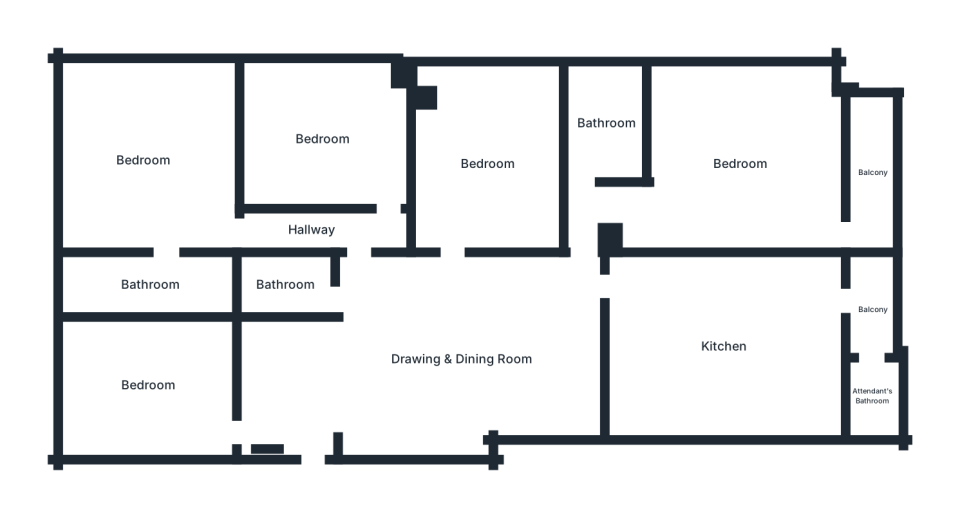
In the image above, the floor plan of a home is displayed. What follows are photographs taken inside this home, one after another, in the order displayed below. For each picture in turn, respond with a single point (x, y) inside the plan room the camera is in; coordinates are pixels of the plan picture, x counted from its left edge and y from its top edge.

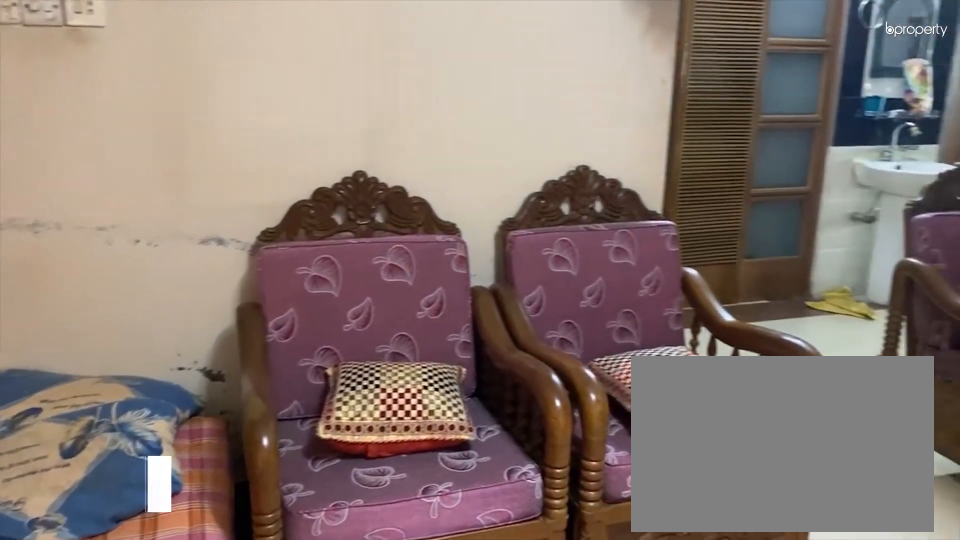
(456, 374)
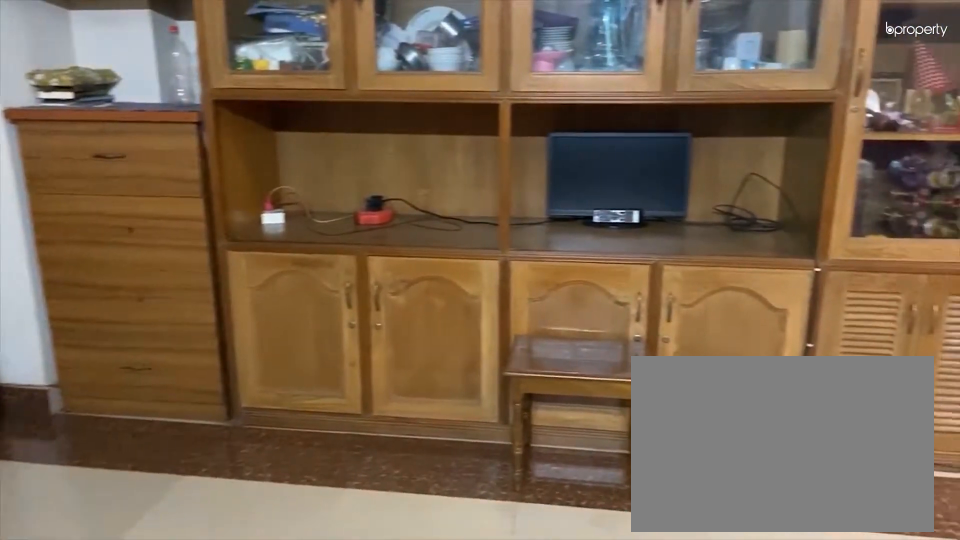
(456, 374)
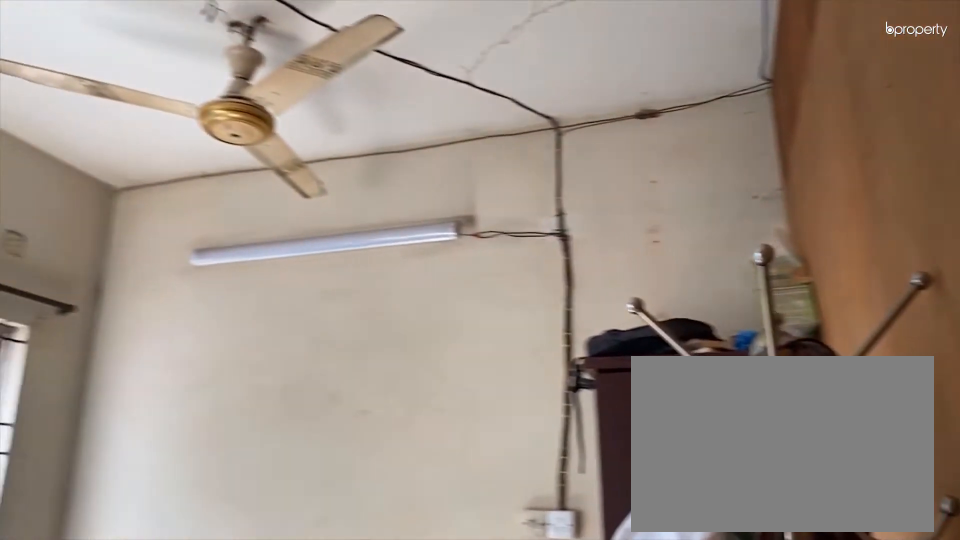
(144, 381)
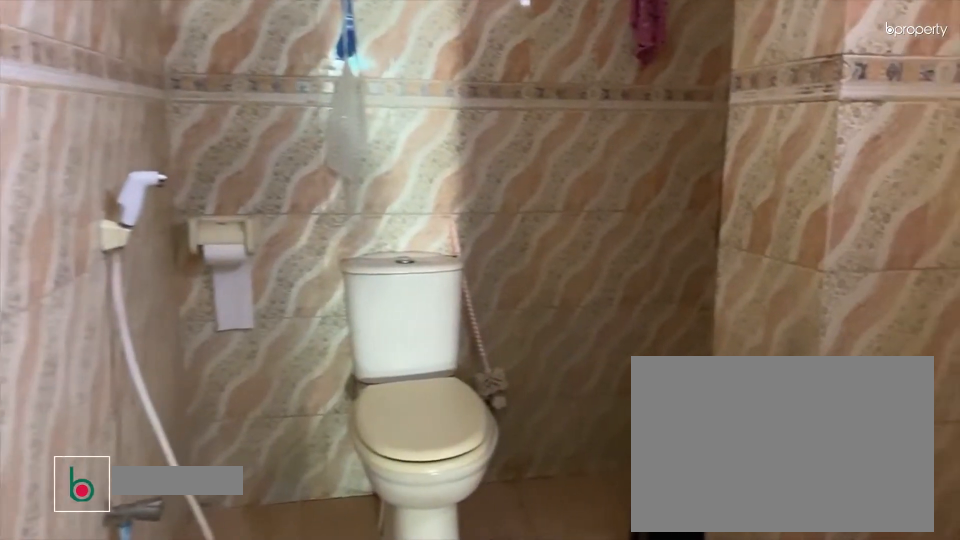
(288, 282)
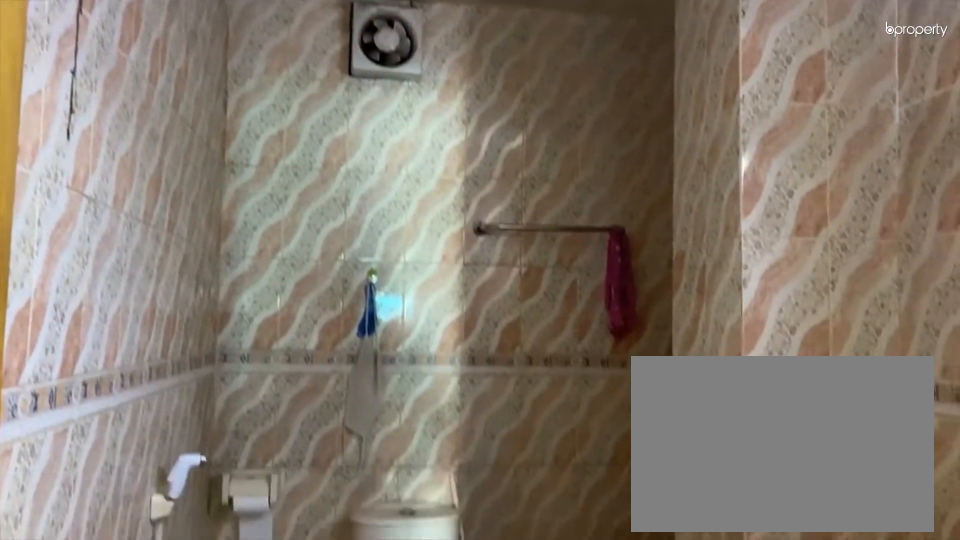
(288, 283)
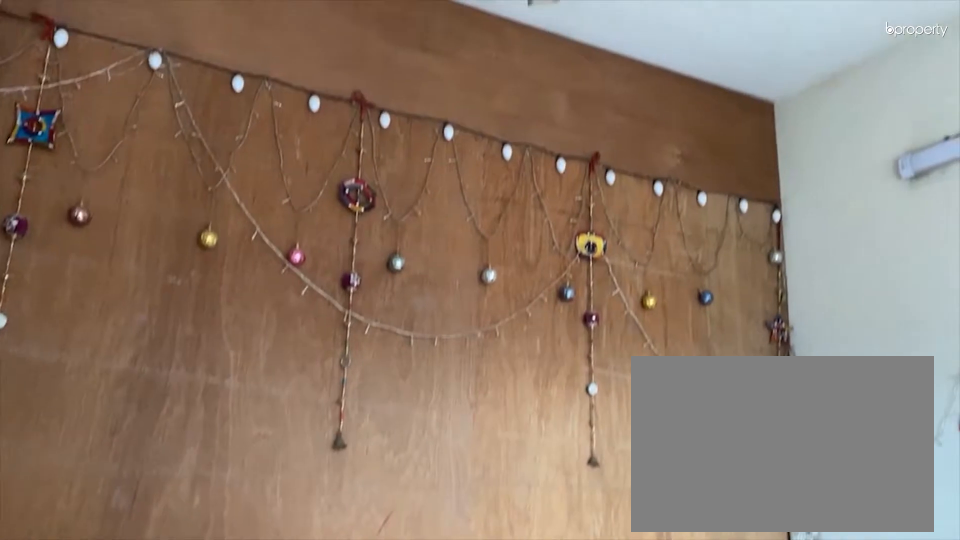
(322, 142)
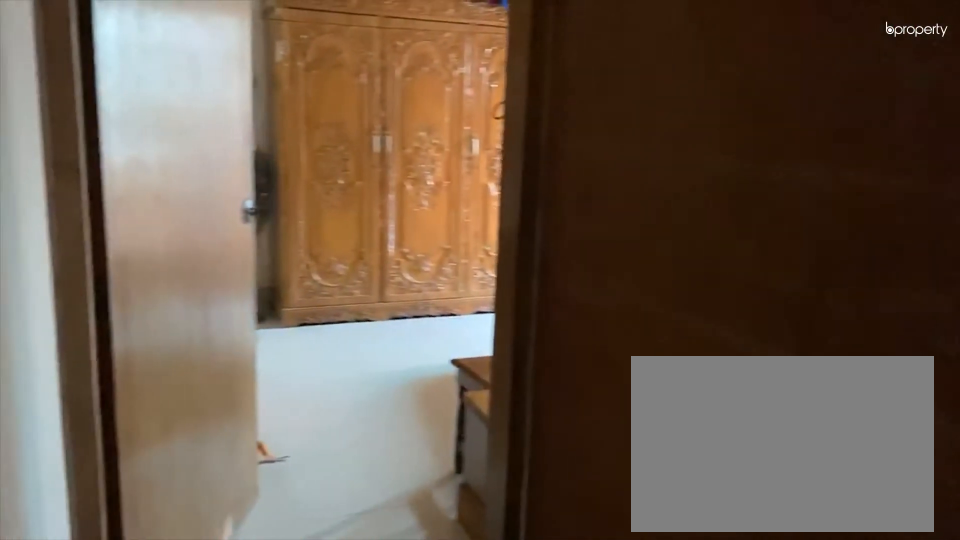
(281, 230)
